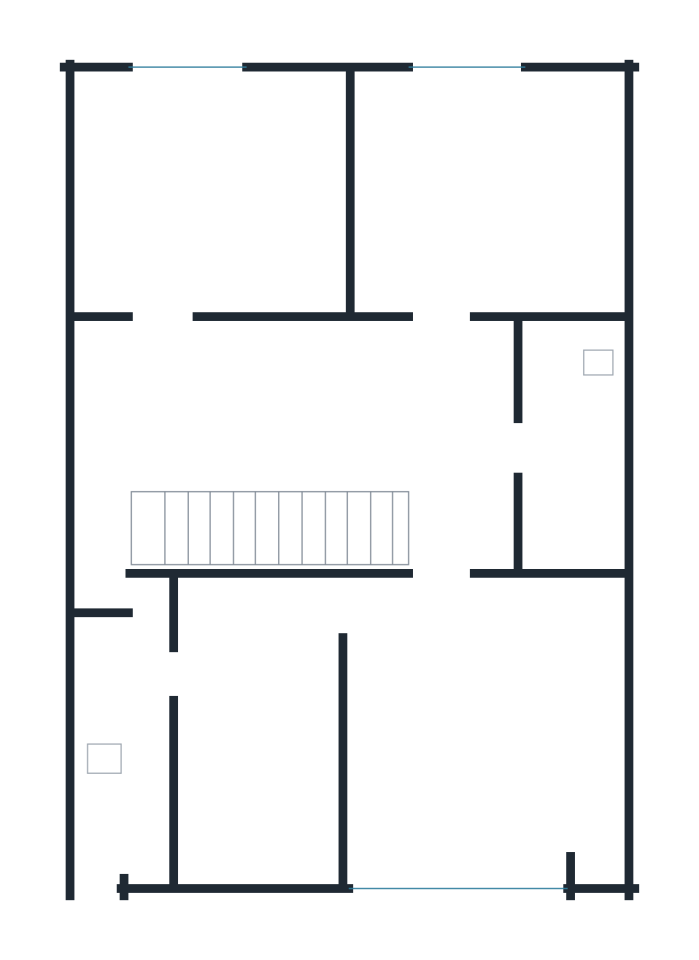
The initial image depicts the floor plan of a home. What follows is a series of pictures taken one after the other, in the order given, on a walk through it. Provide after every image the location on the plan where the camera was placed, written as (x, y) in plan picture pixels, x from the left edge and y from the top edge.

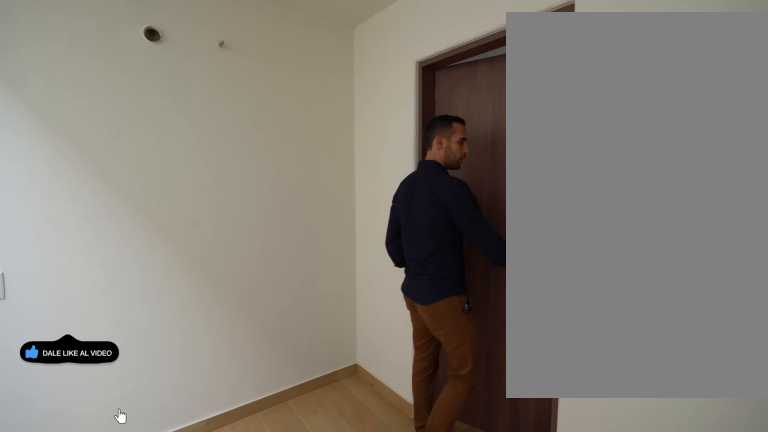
(185, 345)
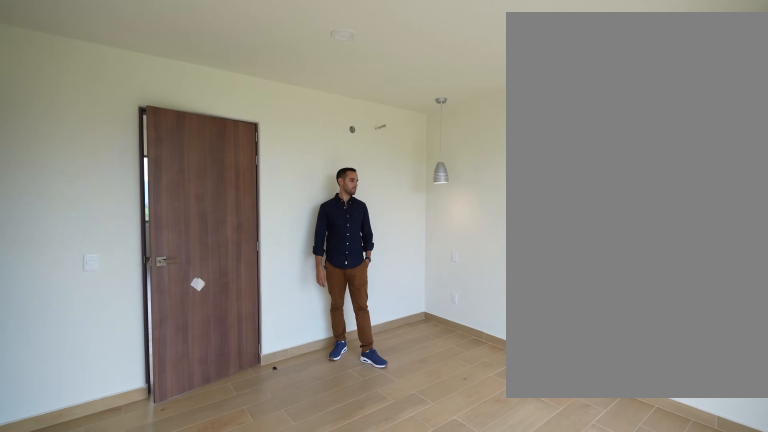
(377, 852)
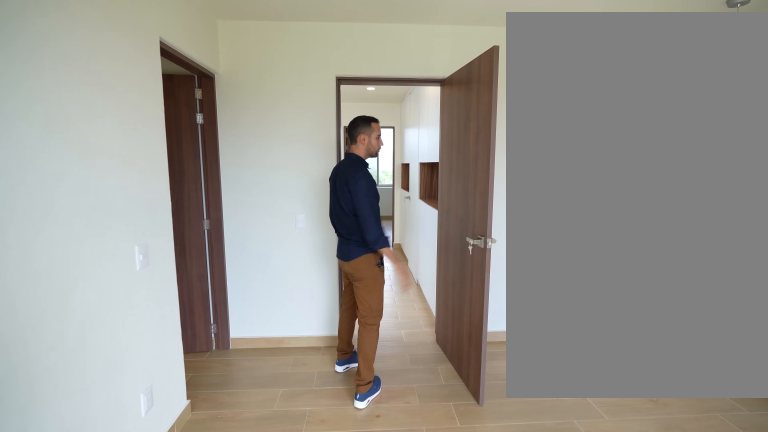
(411, 855)
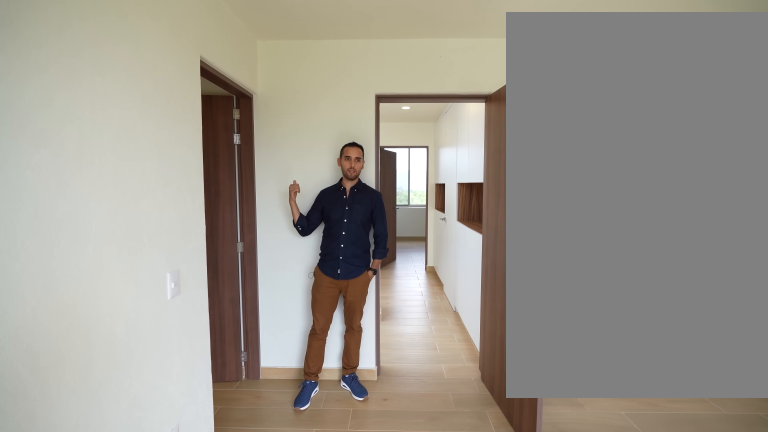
(427, 861)
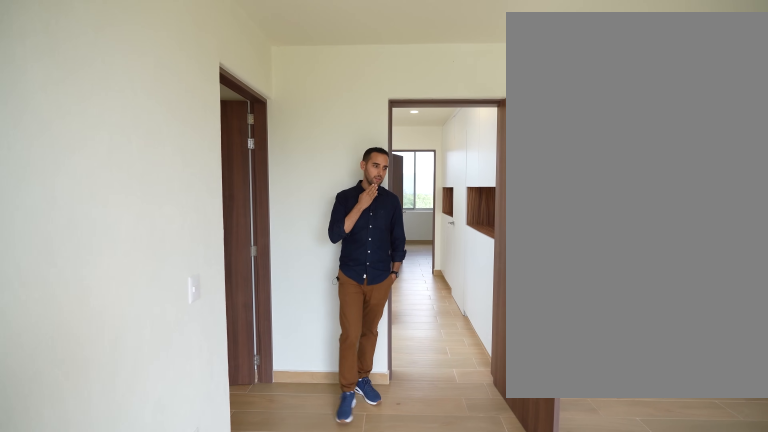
(427, 861)
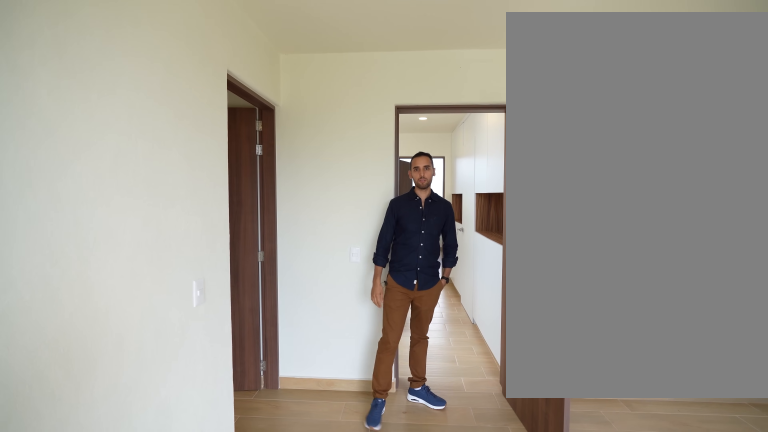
(427, 861)
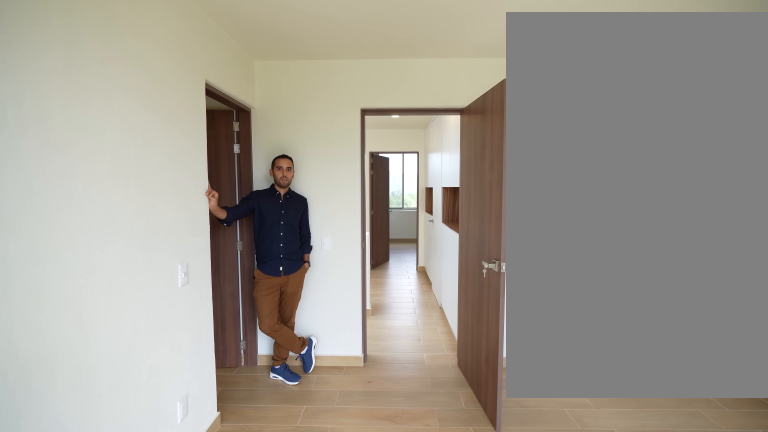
(432, 861)
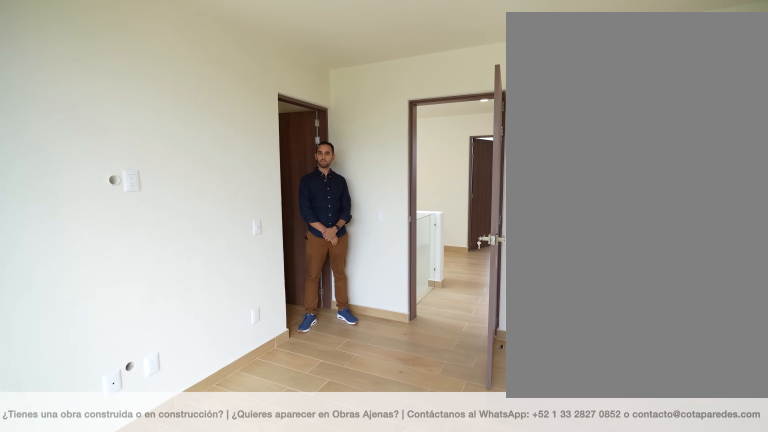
(450, 803)
